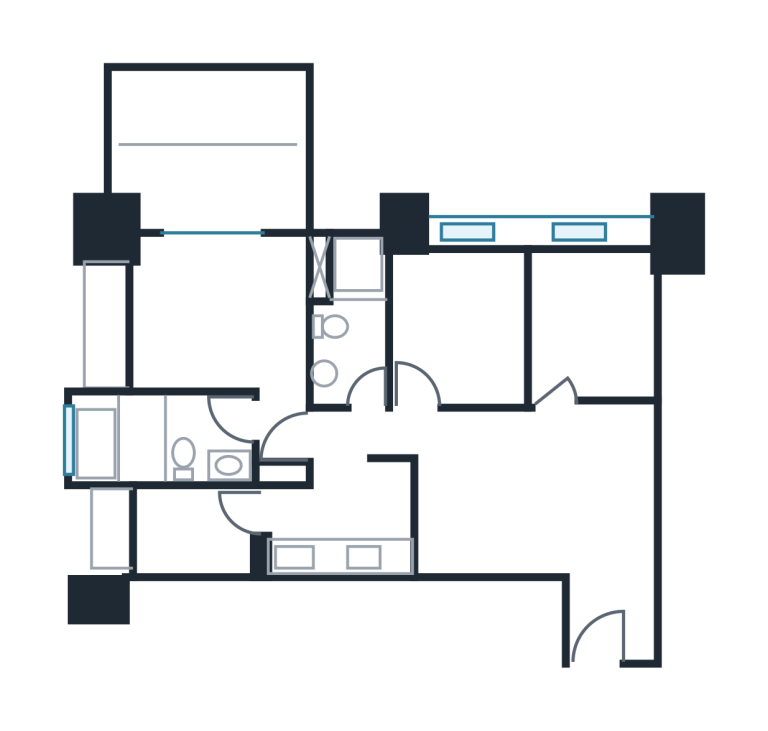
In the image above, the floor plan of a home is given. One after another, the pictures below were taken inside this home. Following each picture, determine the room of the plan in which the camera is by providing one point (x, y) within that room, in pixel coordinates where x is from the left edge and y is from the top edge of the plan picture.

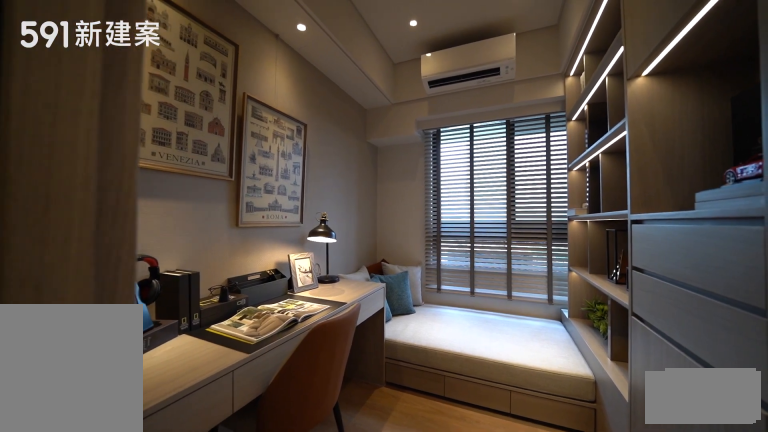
(590, 326)
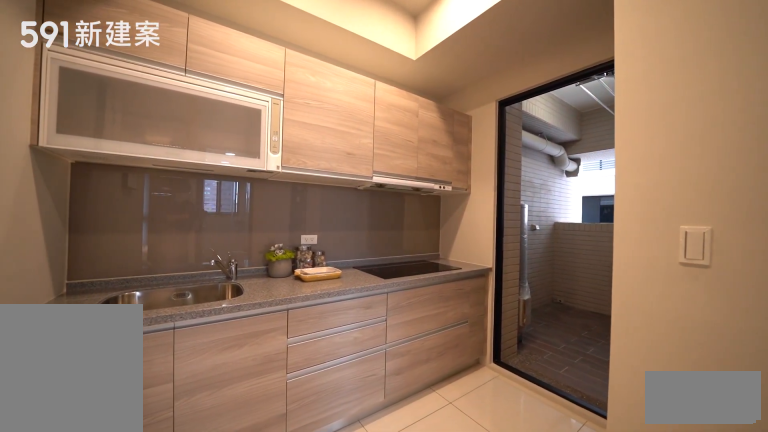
(342, 523)
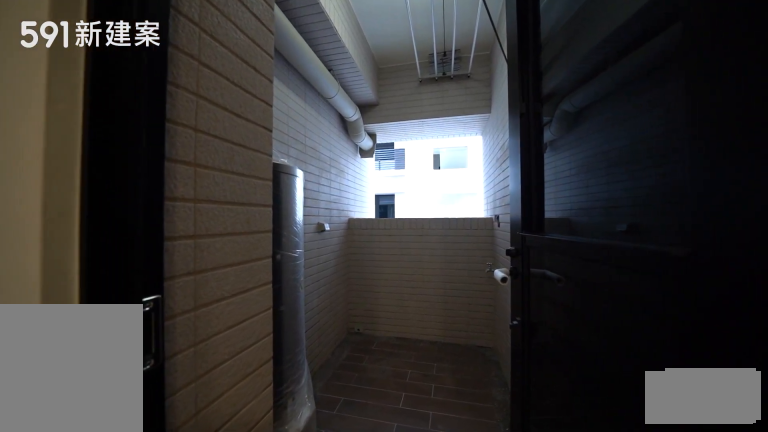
(196, 533)
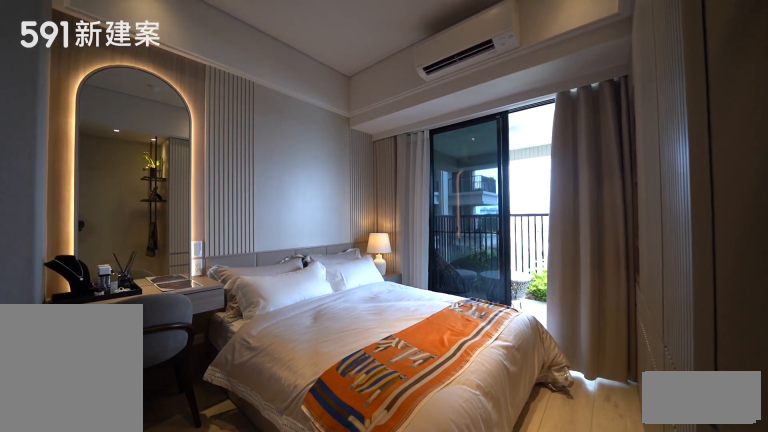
(220, 320)
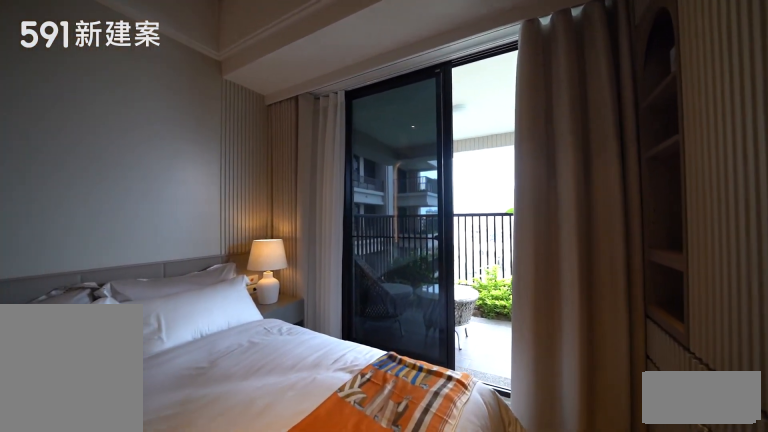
(220, 320)
